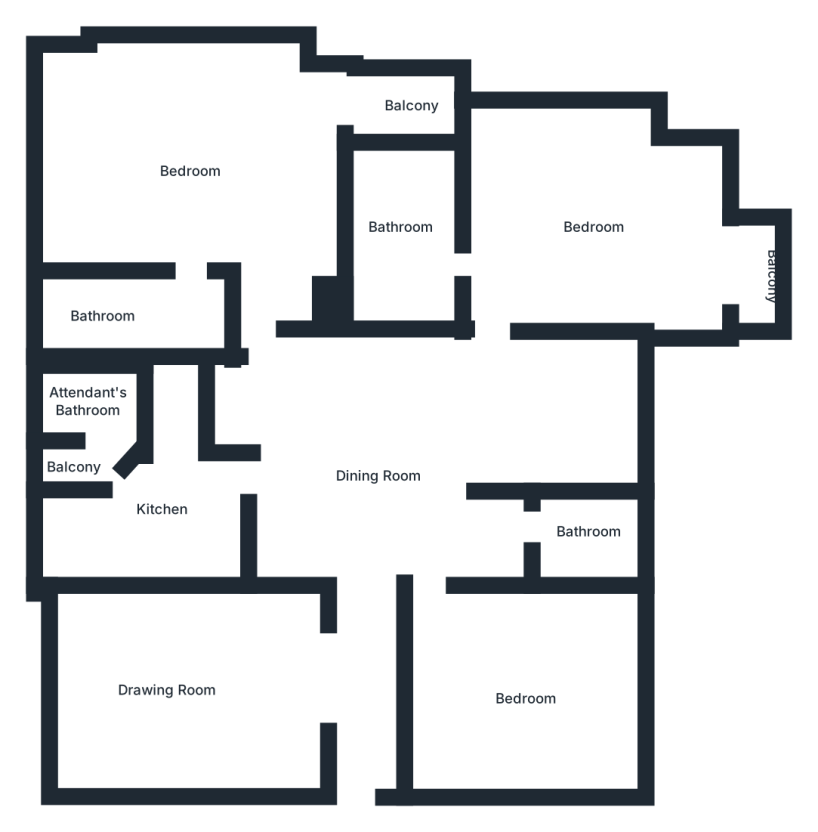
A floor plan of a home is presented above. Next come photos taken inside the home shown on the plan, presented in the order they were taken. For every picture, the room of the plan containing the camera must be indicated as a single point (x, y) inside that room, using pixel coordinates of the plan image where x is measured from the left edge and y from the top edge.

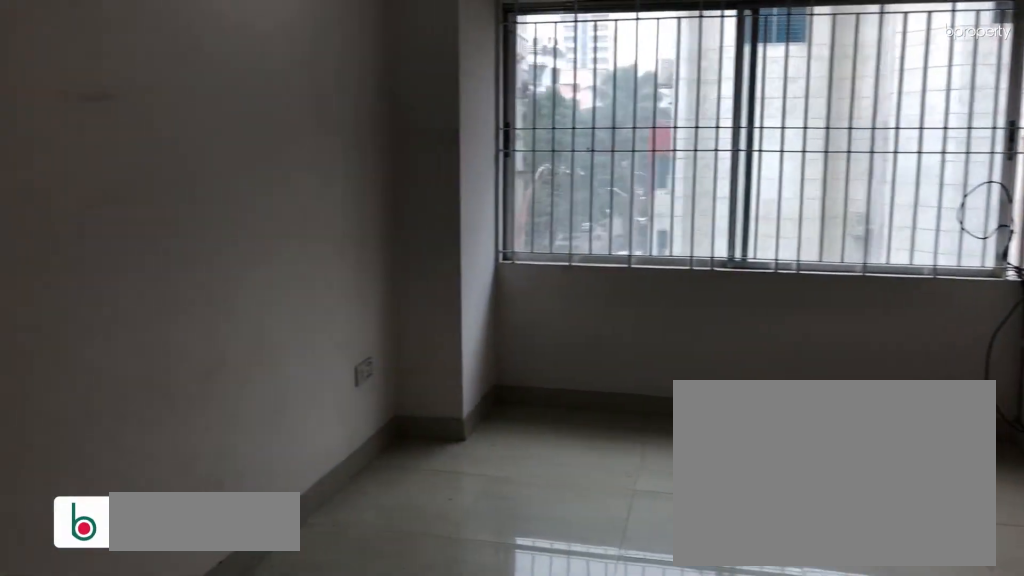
(189, 684)
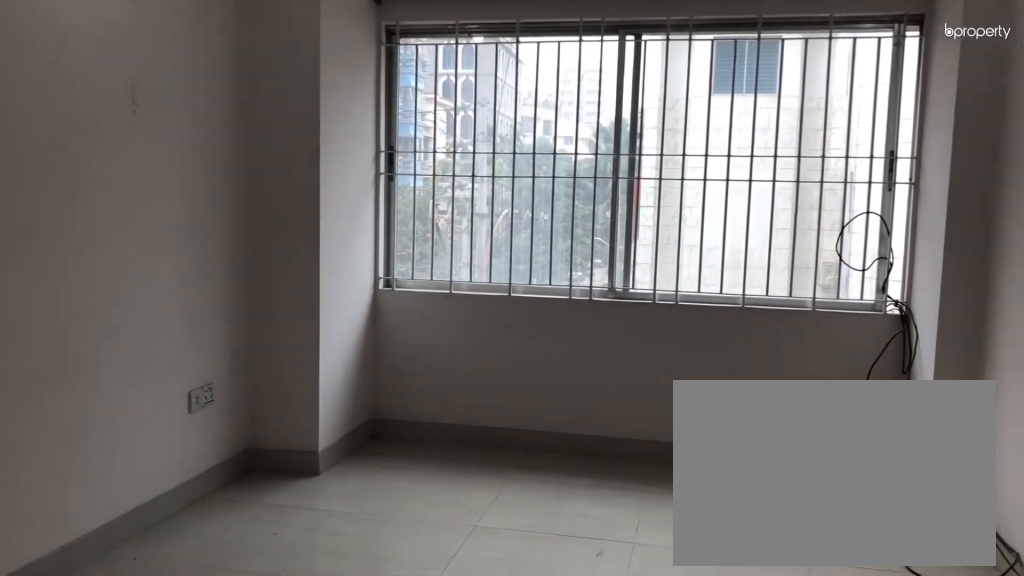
(187, 686)
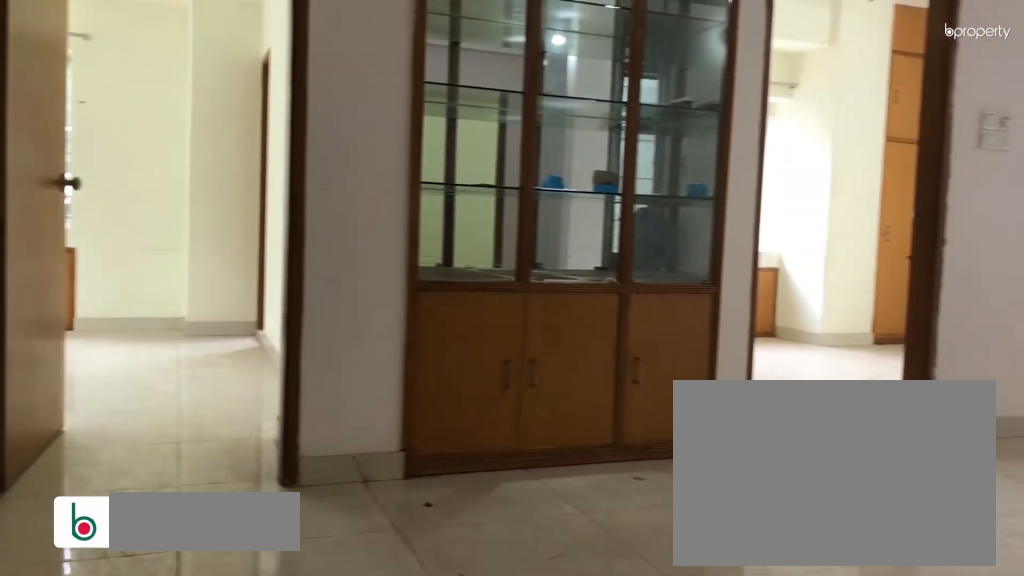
(377, 474)
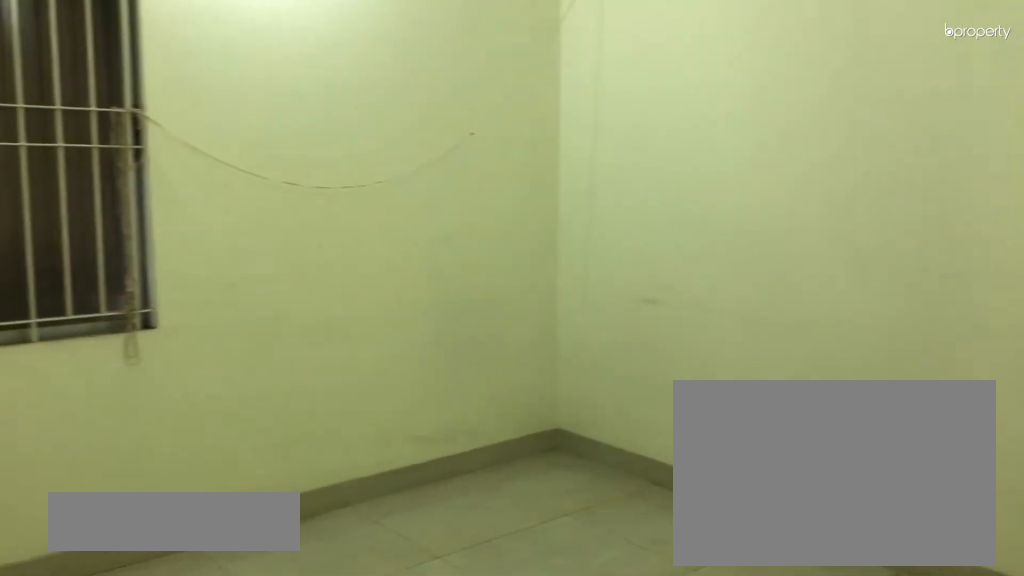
(524, 692)
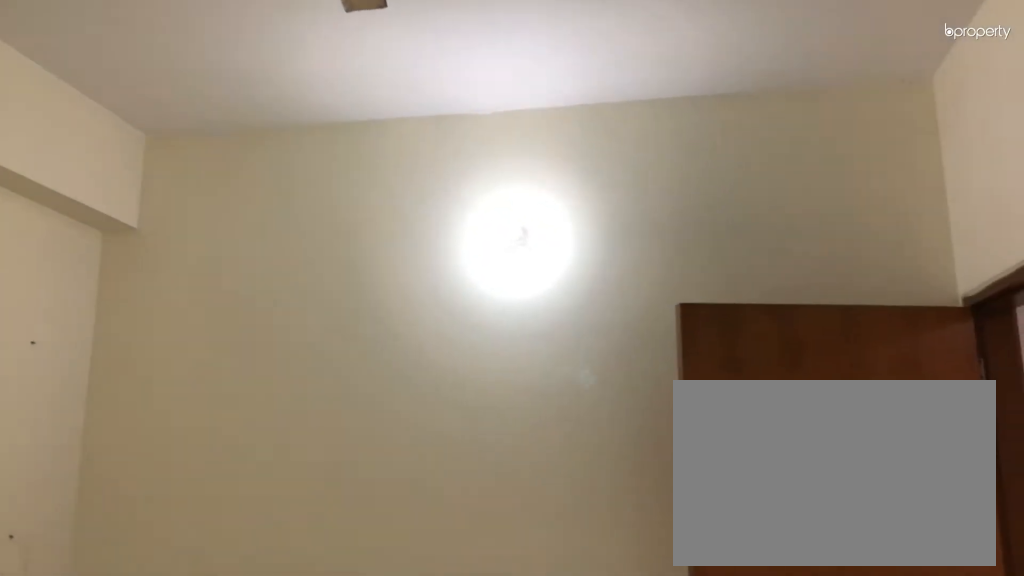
(524, 692)
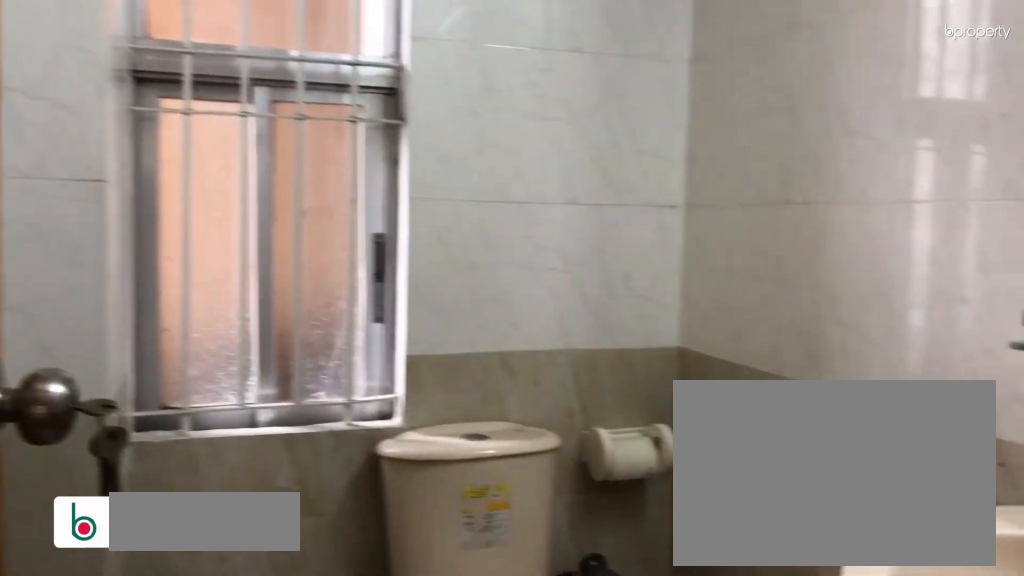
(585, 529)
